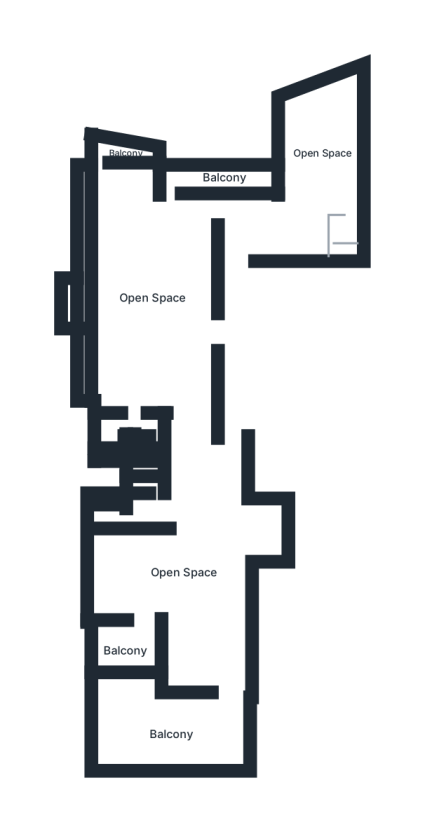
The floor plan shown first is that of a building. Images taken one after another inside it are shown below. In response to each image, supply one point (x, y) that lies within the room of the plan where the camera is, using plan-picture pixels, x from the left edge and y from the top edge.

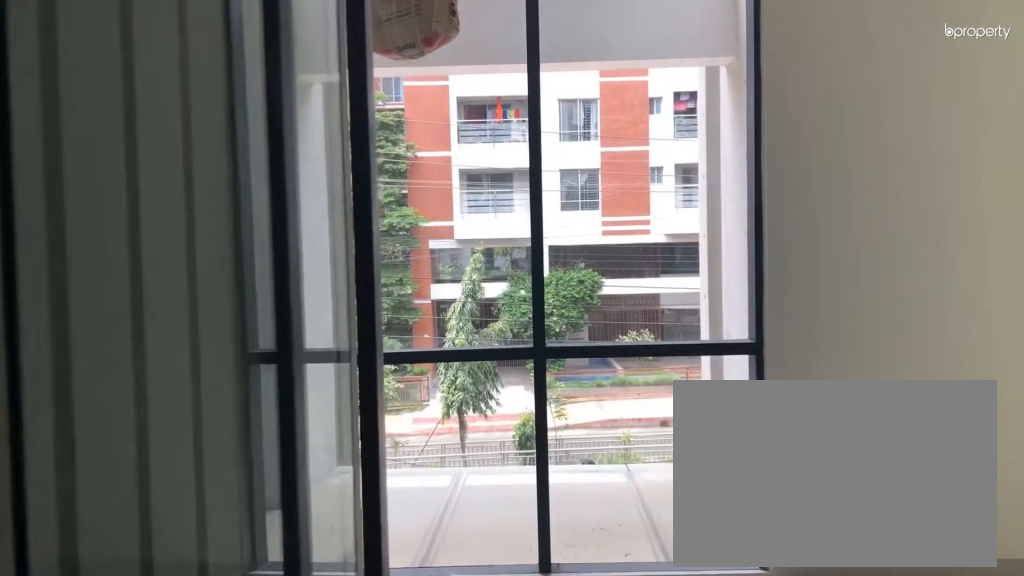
(285, 225)
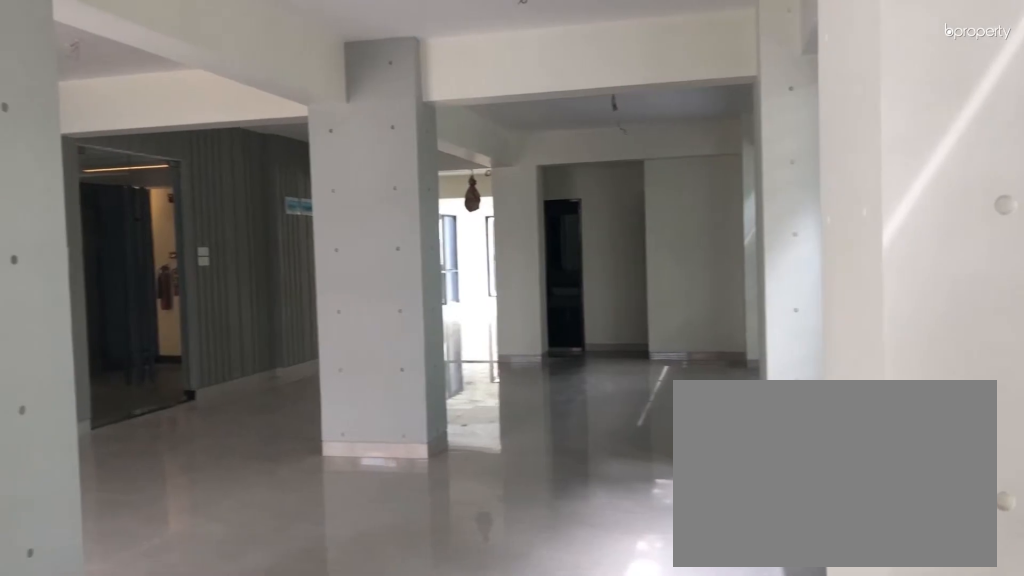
(159, 305)
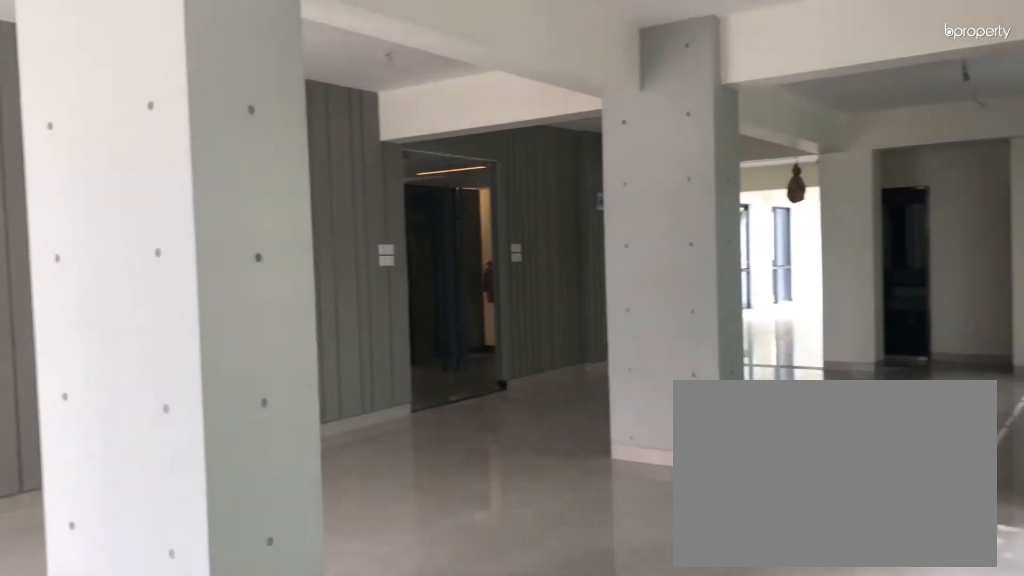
(159, 305)
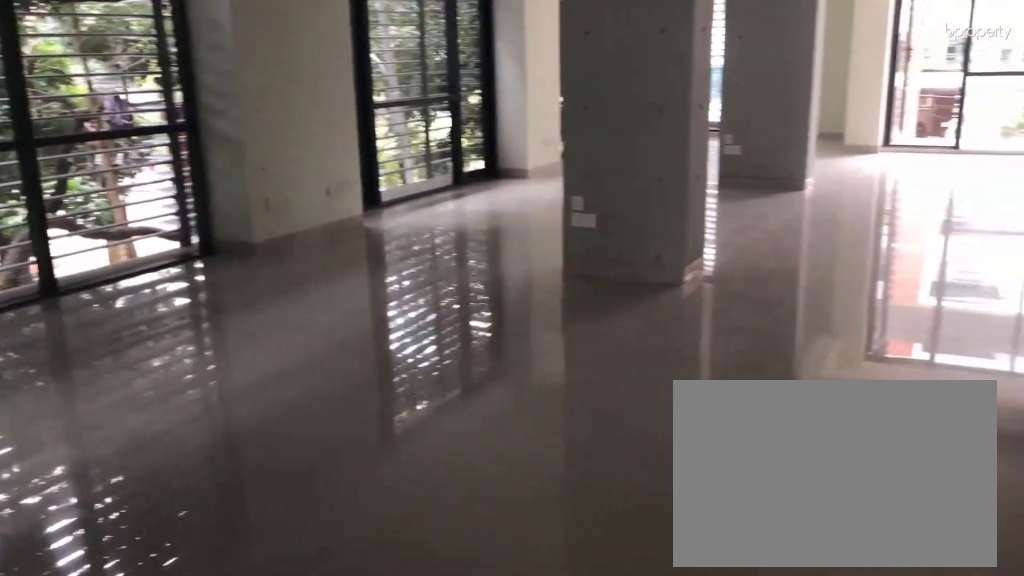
(159, 306)
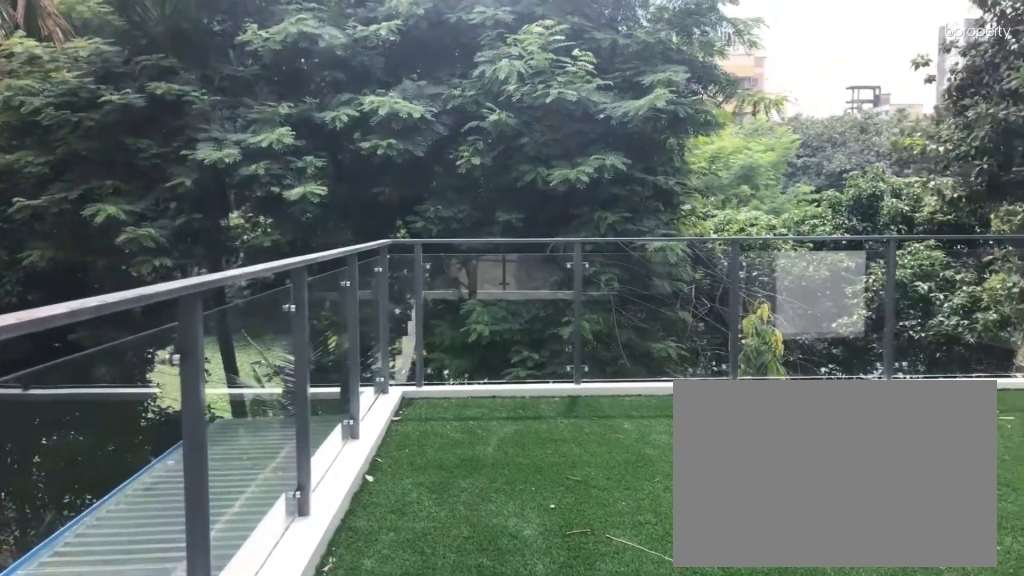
(164, 740)
